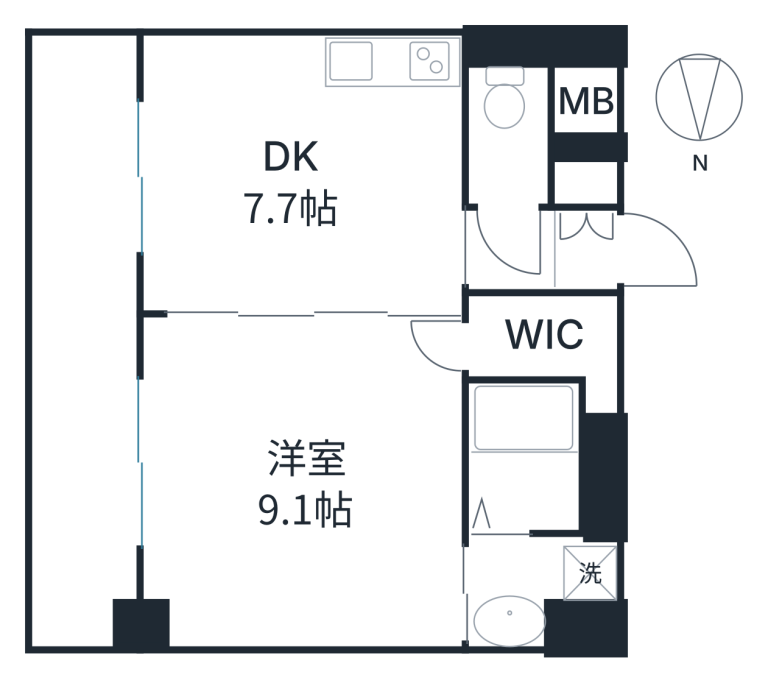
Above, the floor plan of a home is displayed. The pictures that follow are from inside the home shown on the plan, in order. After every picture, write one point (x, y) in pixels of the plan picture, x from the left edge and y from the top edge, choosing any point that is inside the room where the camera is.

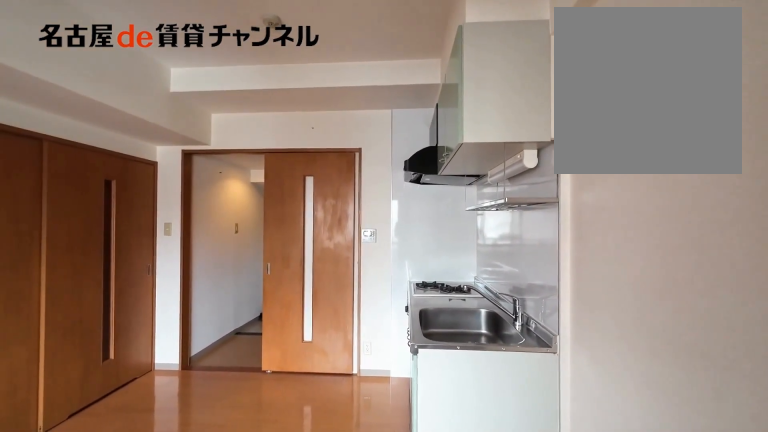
(302, 172)
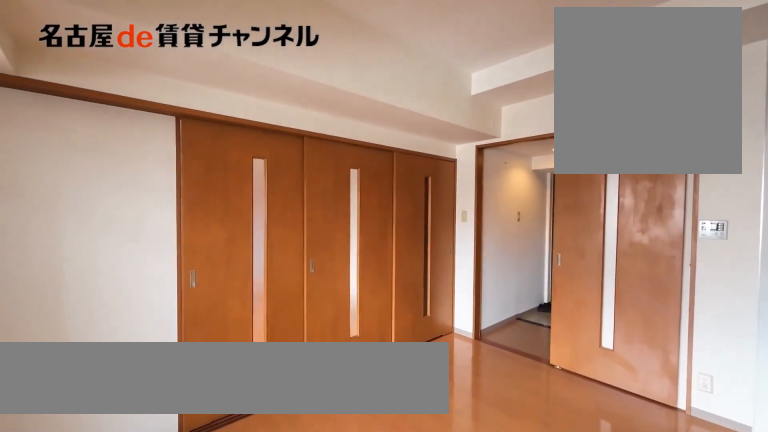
(302, 172)
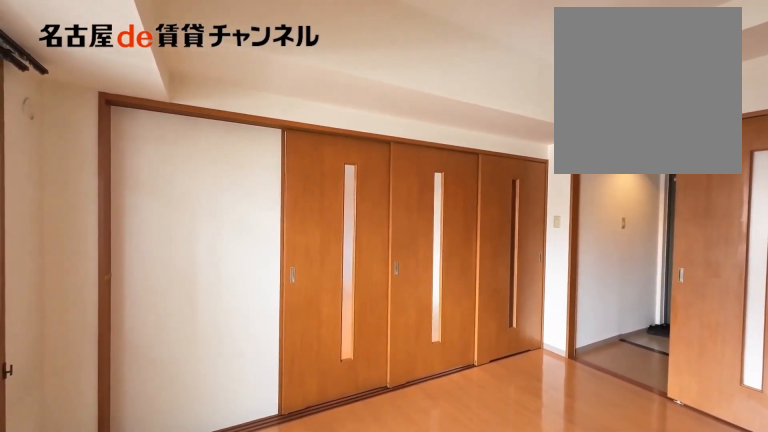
(302, 172)
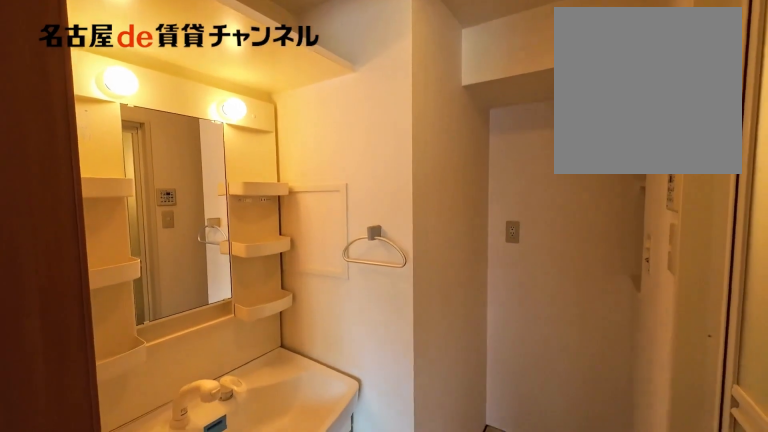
(538, 585)
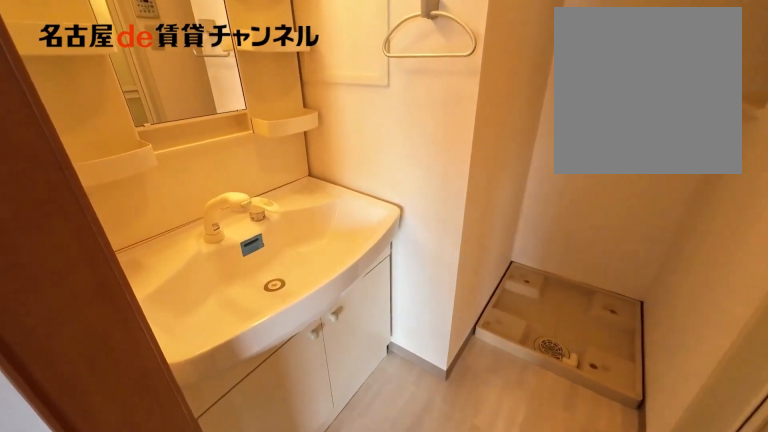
(538, 585)
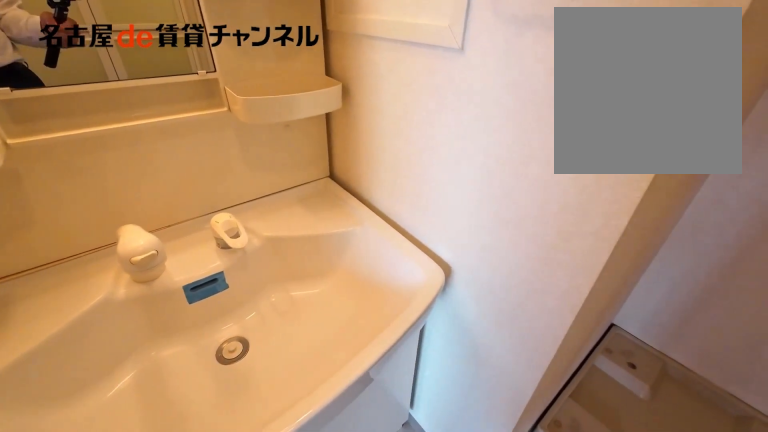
(538, 585)
